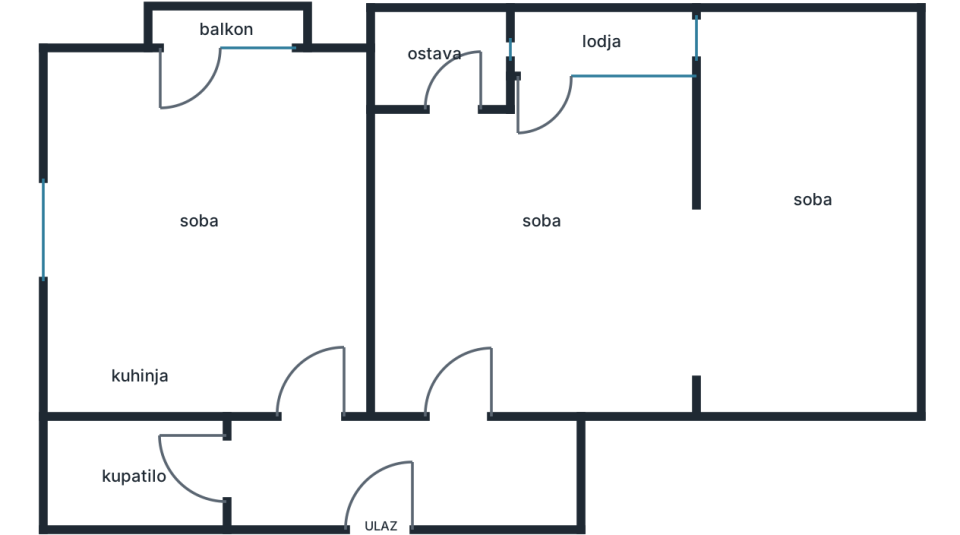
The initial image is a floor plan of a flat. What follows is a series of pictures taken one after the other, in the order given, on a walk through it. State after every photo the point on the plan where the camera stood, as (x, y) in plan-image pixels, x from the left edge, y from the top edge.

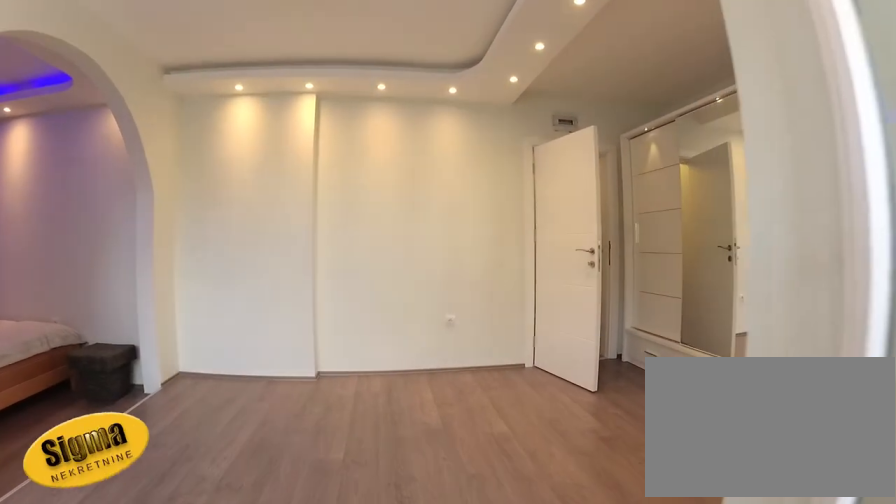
(545, 82)
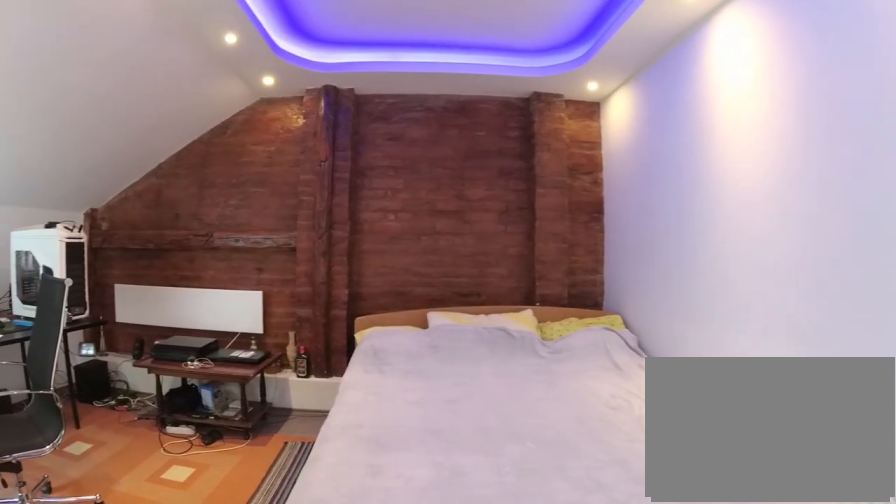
(644, 241)
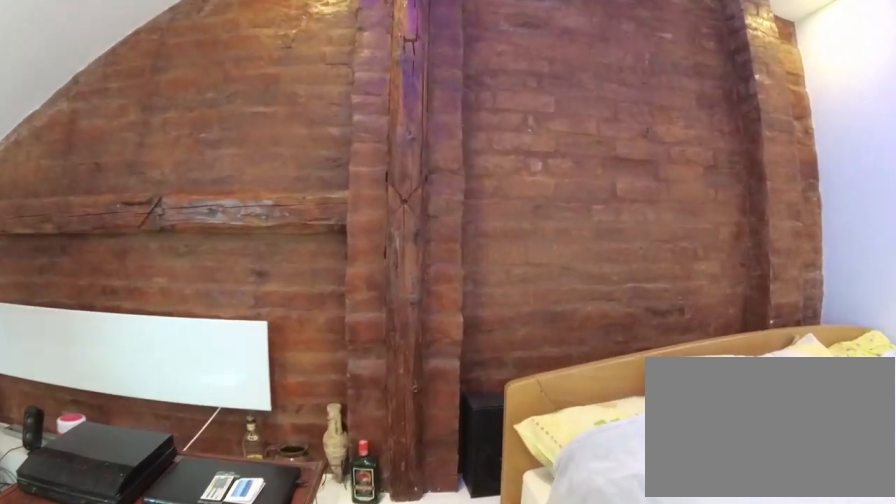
(784, 246)
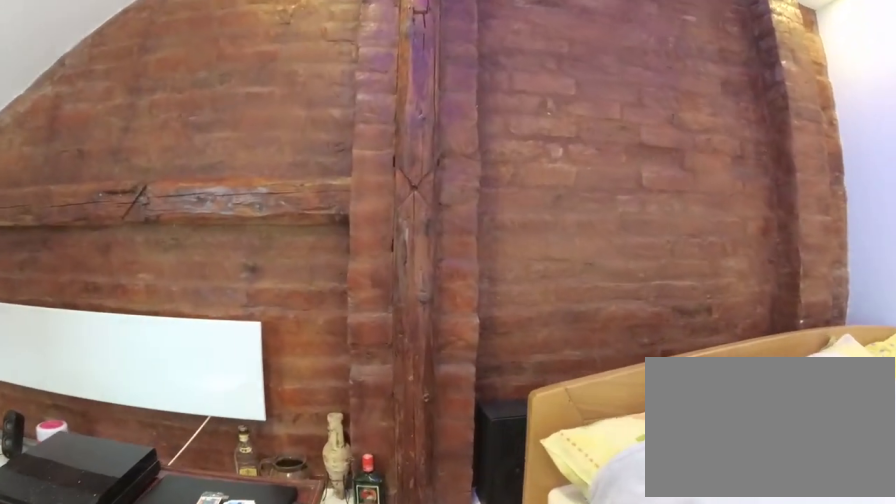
(799, 246)
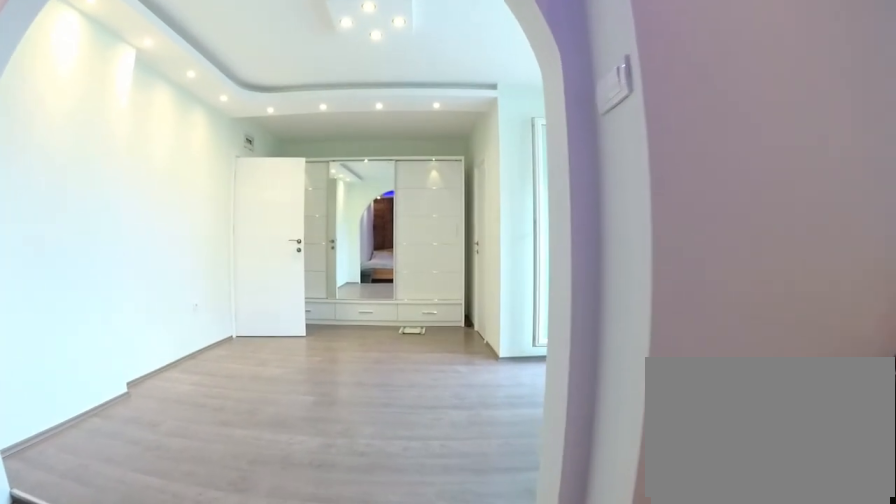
(789, 226)
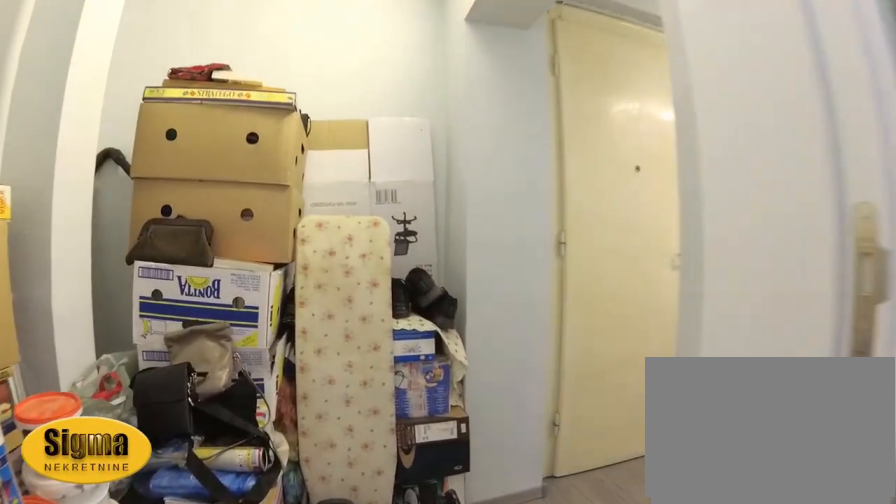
(468, 345)
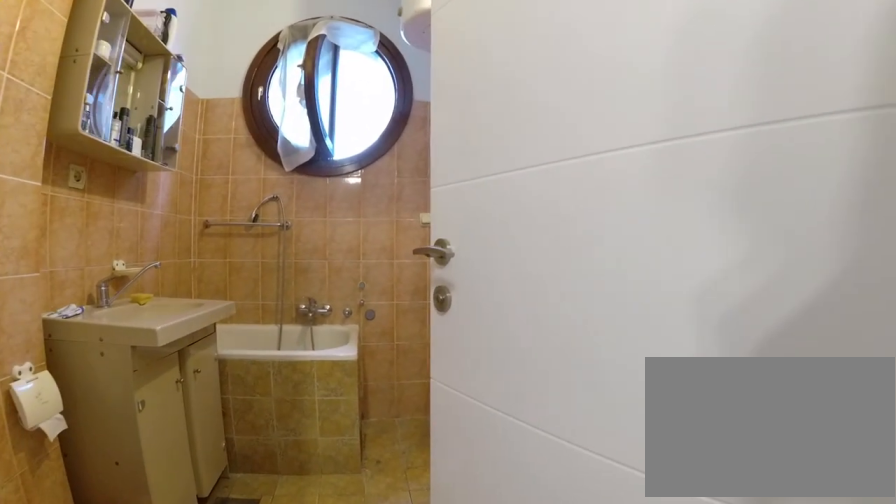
(260, 468)
